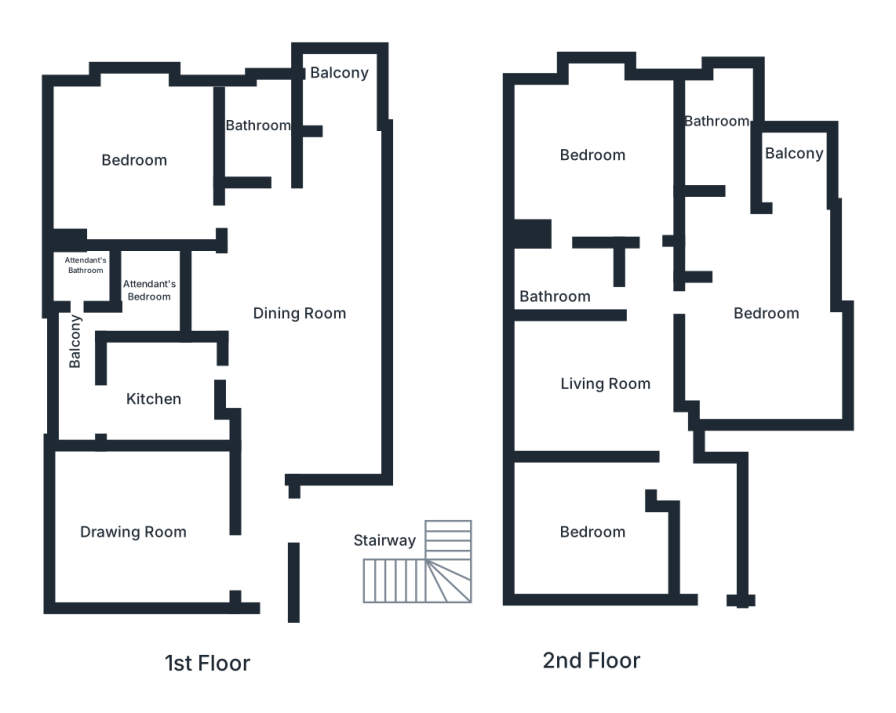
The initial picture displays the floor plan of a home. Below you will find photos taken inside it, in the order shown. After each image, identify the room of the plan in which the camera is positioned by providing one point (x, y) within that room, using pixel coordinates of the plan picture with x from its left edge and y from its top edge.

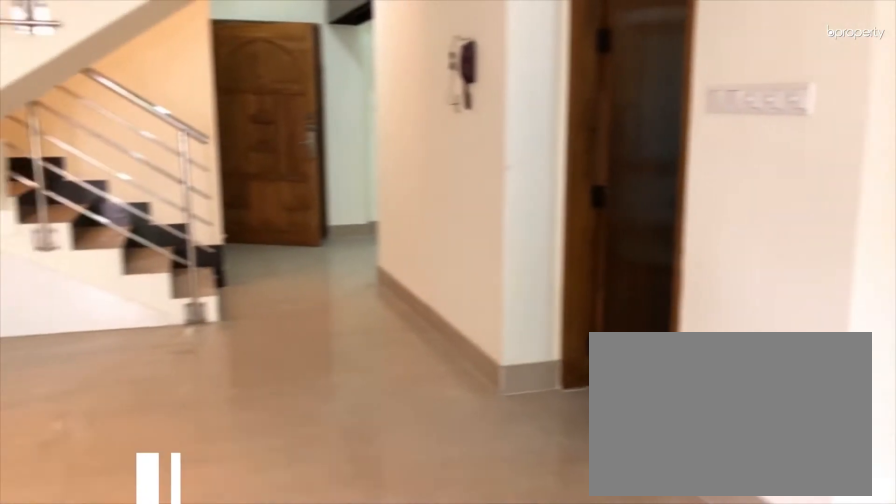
(301, 300)
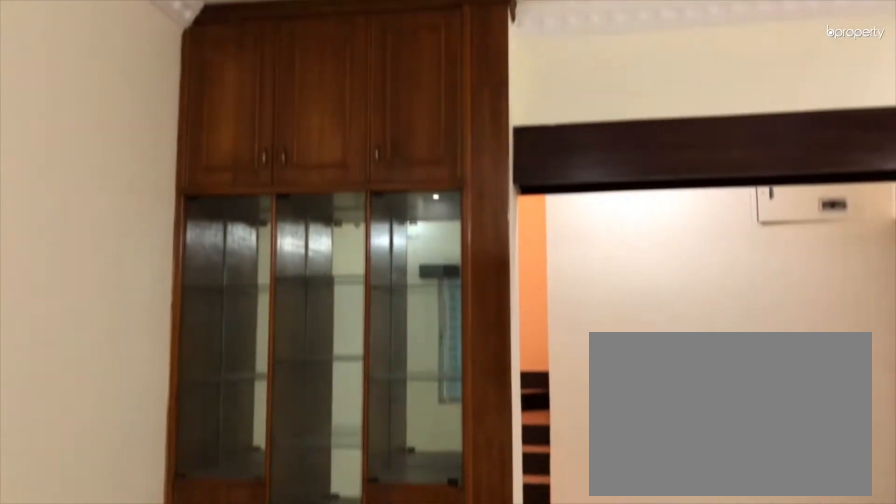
(139, 519)
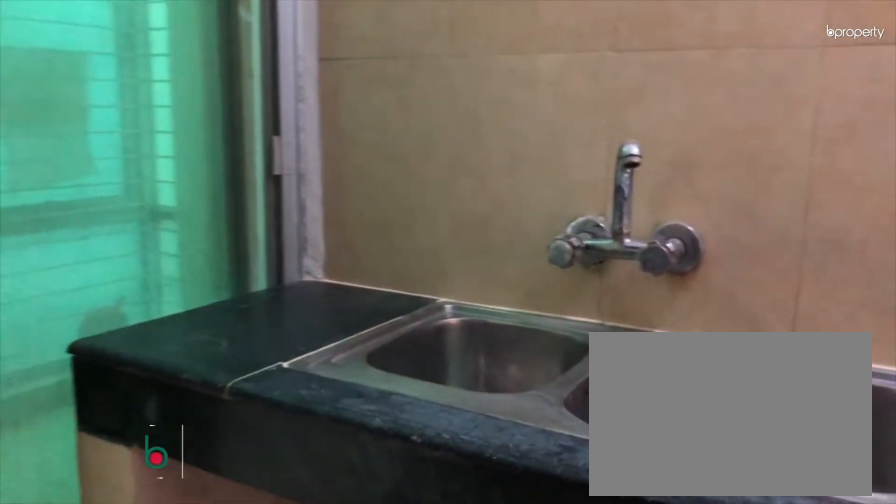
(153, 397)
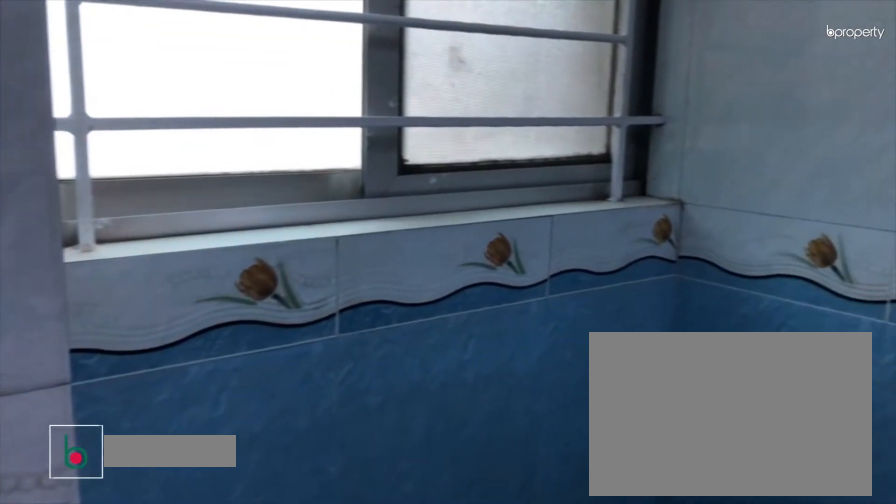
(254, 126)
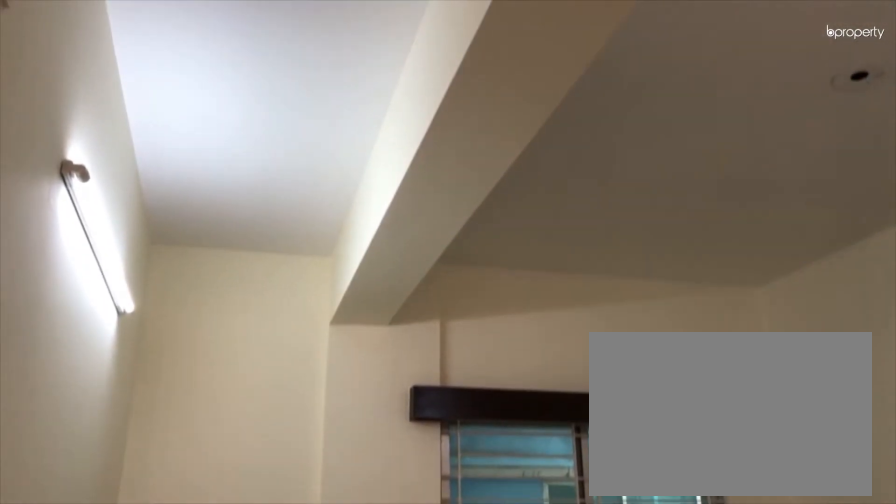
(593, 374)
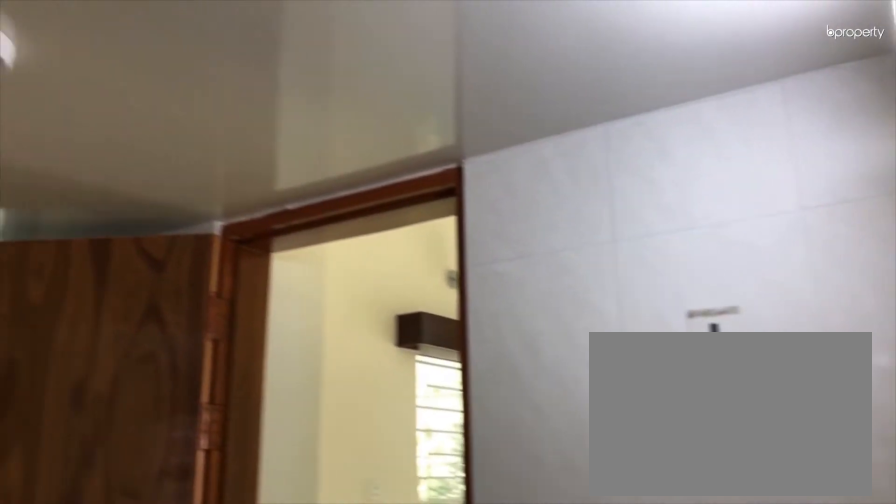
(574, 281)
